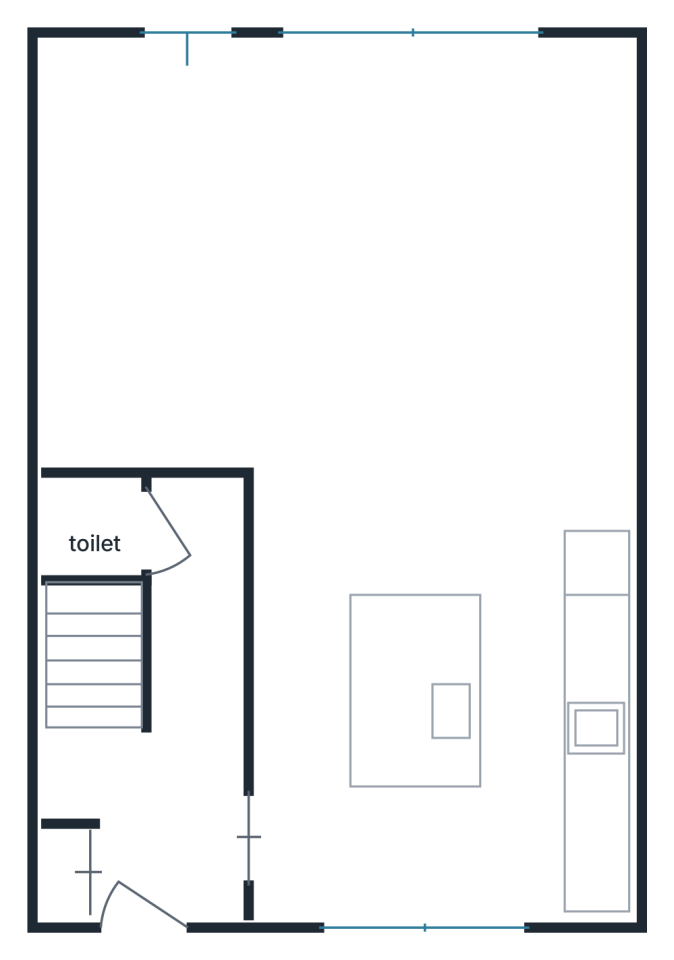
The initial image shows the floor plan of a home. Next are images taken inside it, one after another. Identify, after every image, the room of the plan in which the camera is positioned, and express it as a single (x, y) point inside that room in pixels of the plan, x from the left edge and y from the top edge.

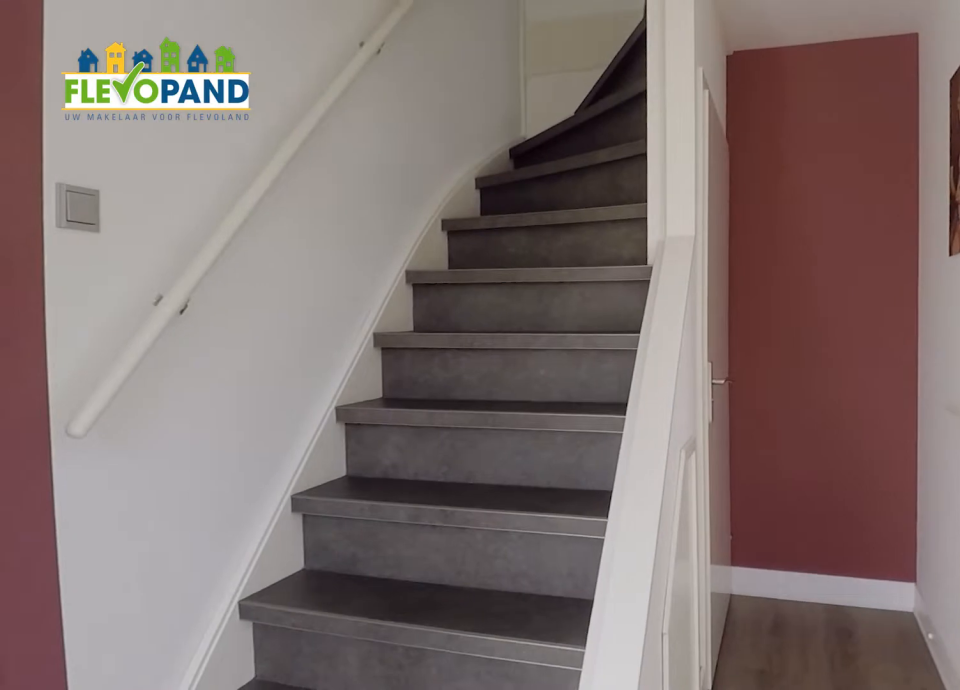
(204, 687)
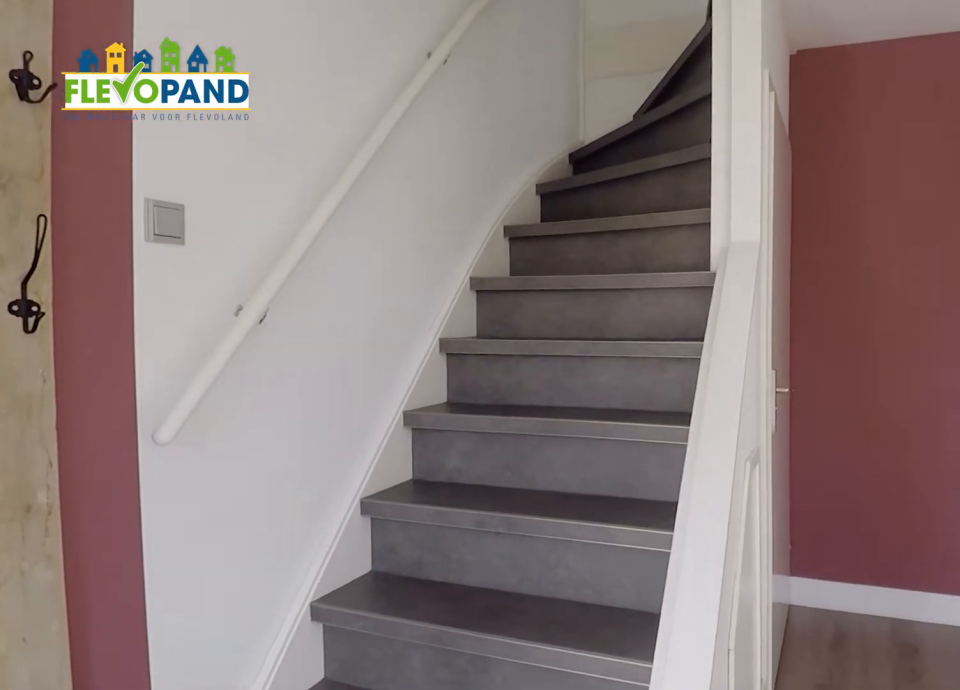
(204, 687)
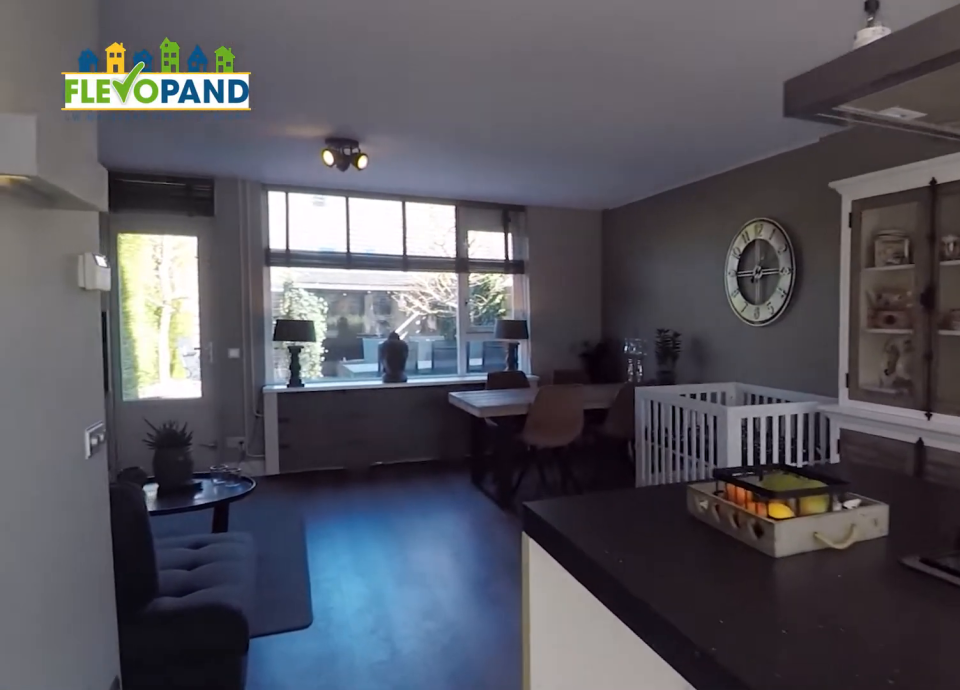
(443, 719)
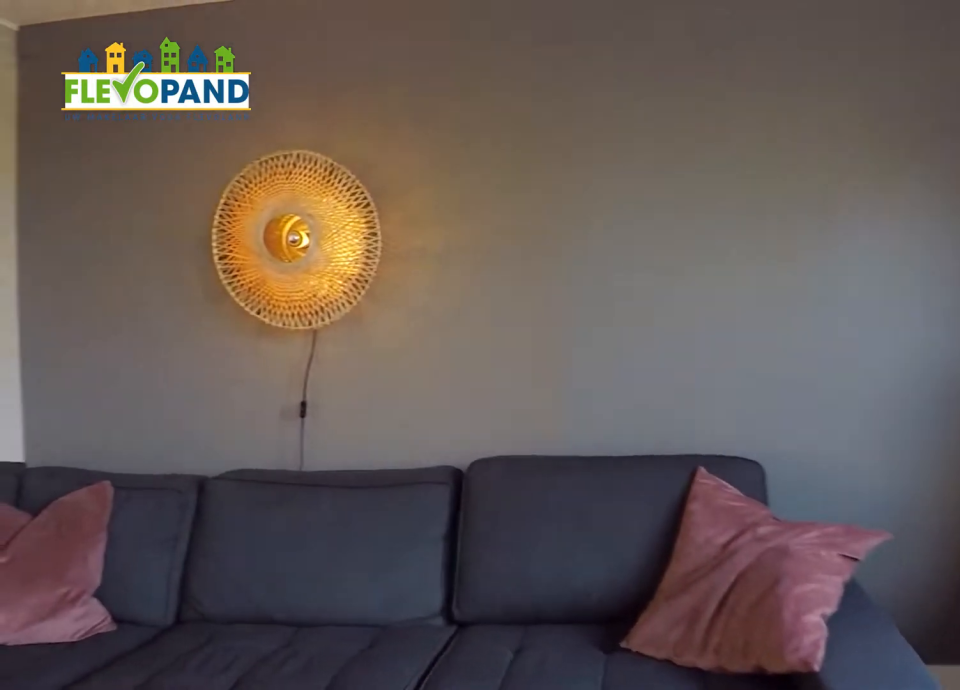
(312, 213)
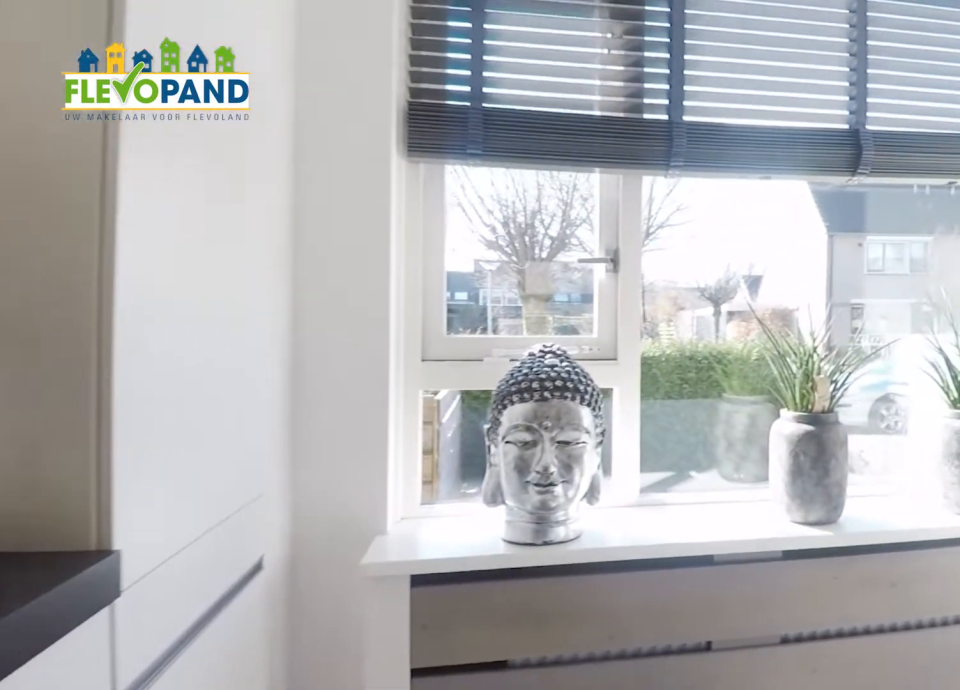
(443, 719)
